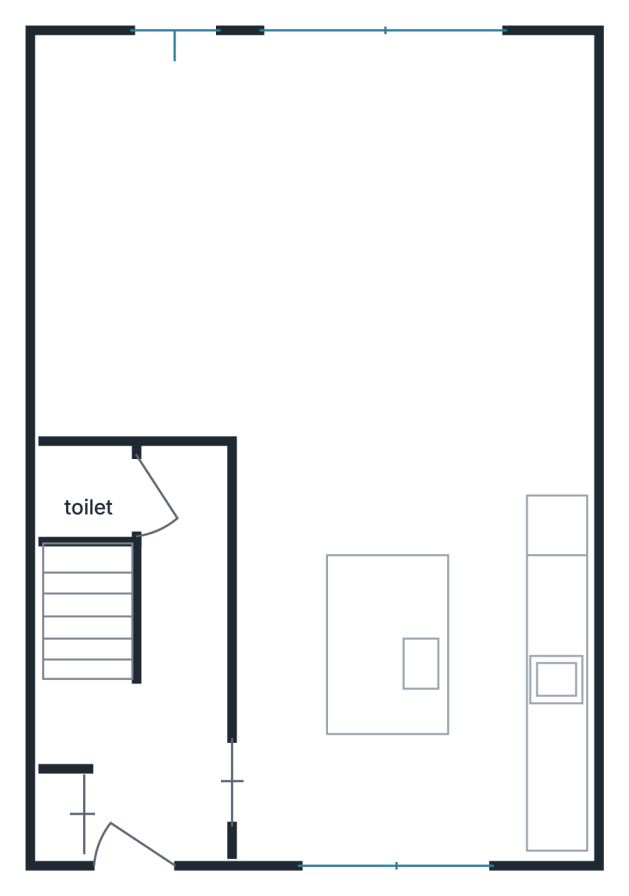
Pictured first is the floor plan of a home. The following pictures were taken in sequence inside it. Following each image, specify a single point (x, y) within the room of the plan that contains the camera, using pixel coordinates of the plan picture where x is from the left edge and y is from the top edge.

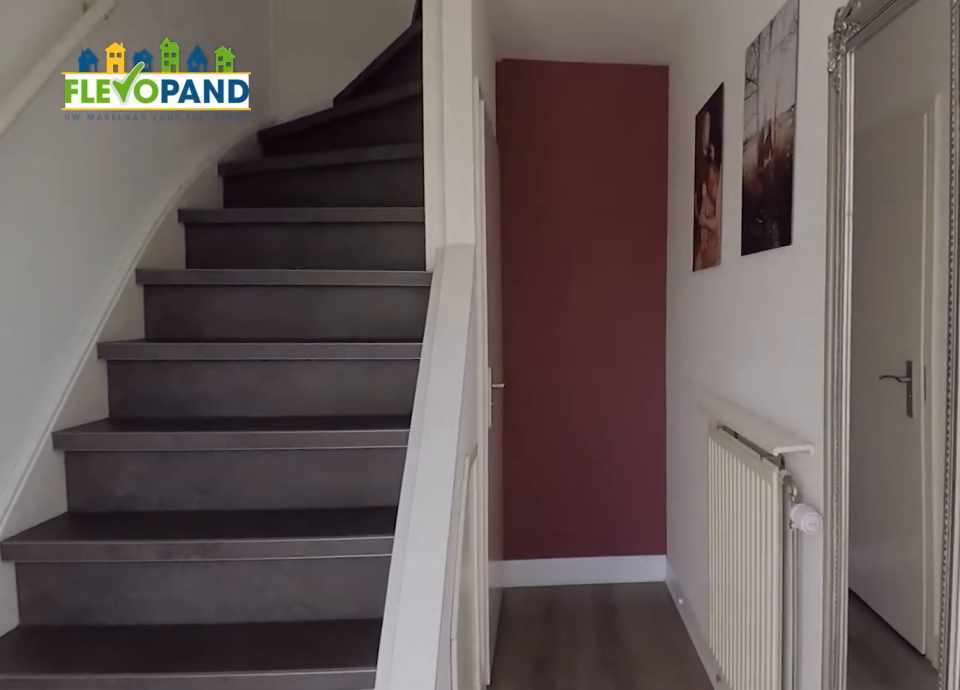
(190, 642)
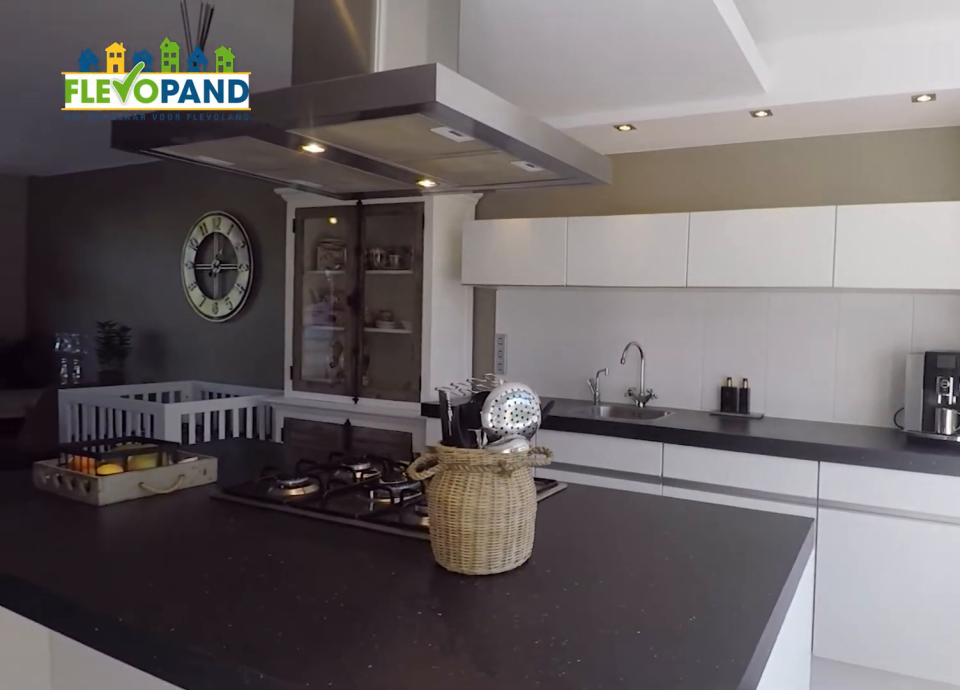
(413, 671)
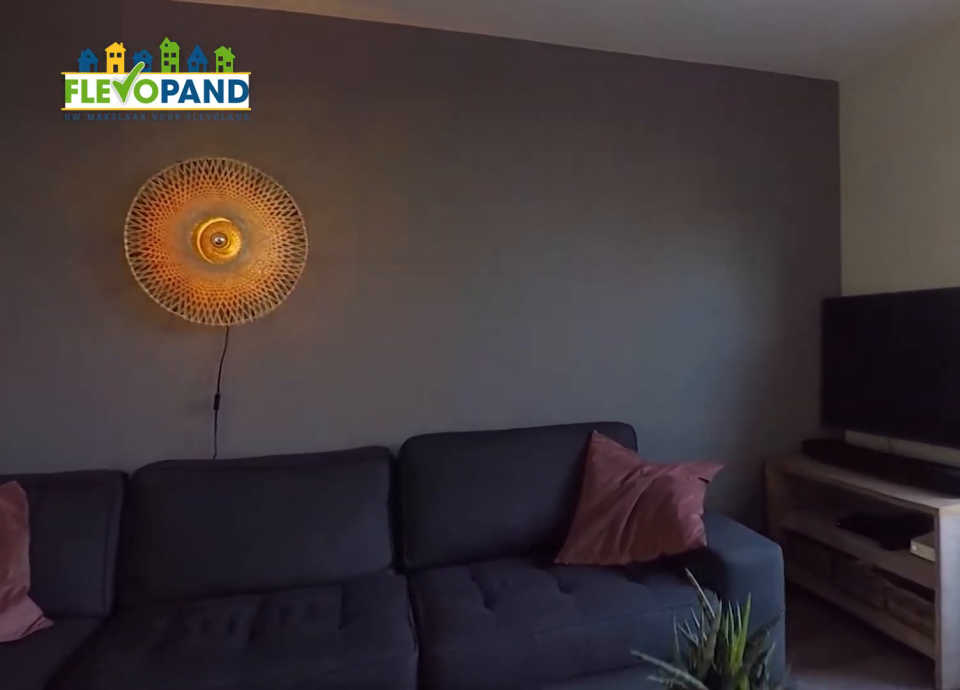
(291, 199)
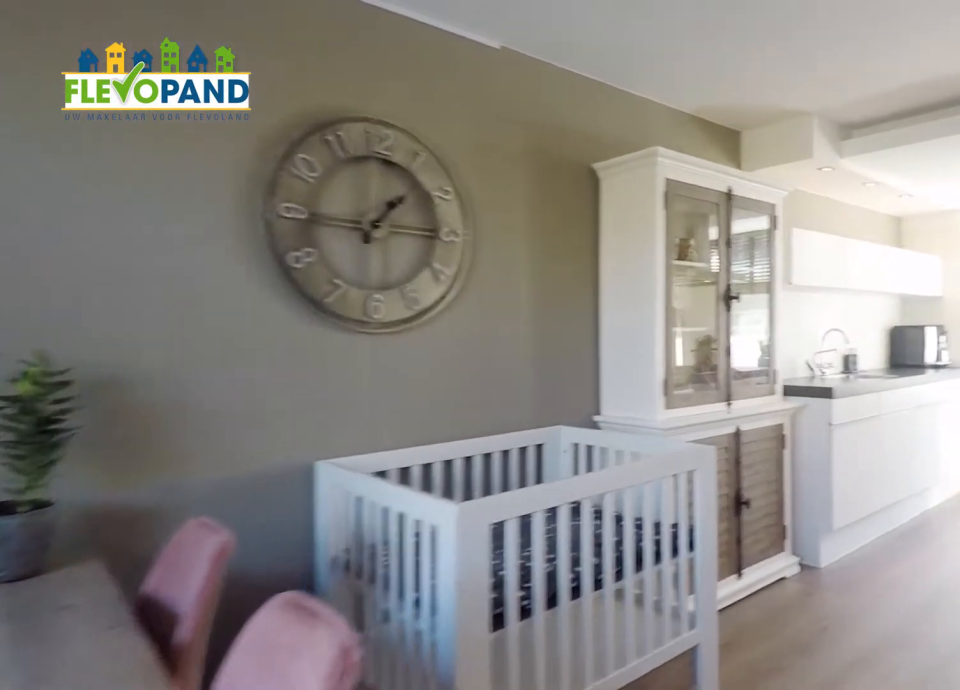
(291, 199)
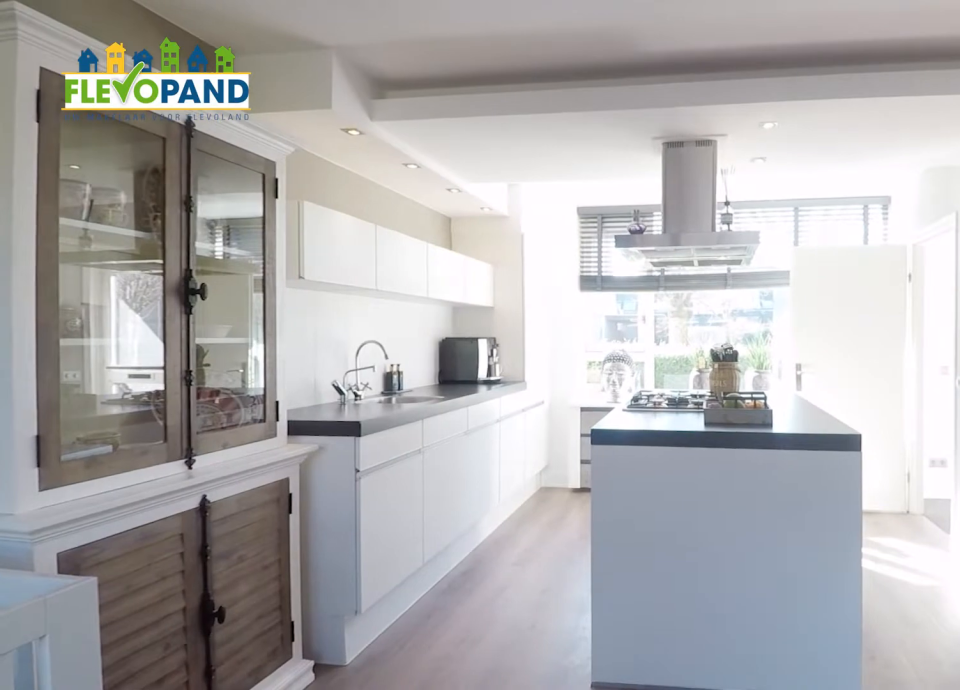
(413, 671)
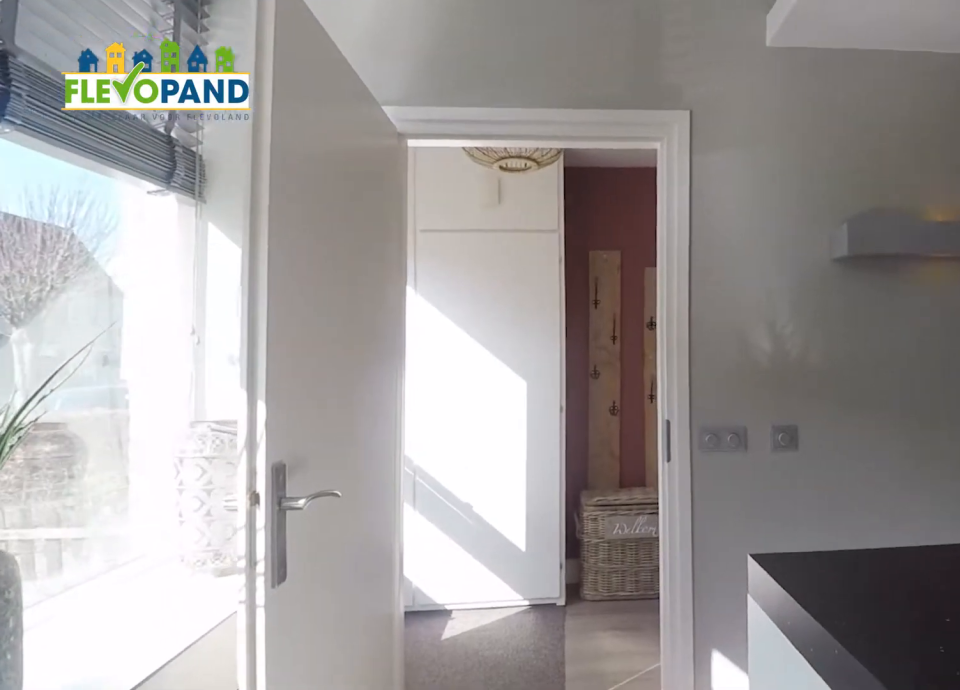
(413, 671)
